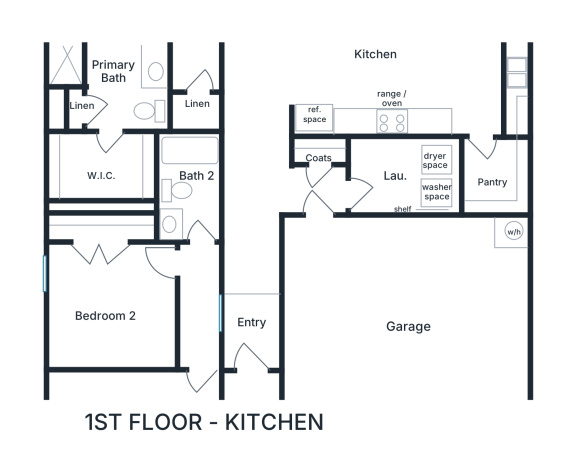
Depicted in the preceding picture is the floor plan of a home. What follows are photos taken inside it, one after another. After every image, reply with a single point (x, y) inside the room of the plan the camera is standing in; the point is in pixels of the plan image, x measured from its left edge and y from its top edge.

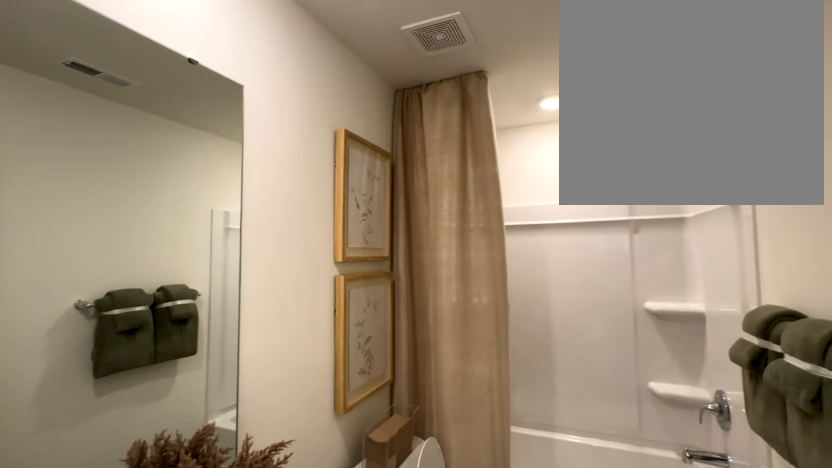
(190, 185)
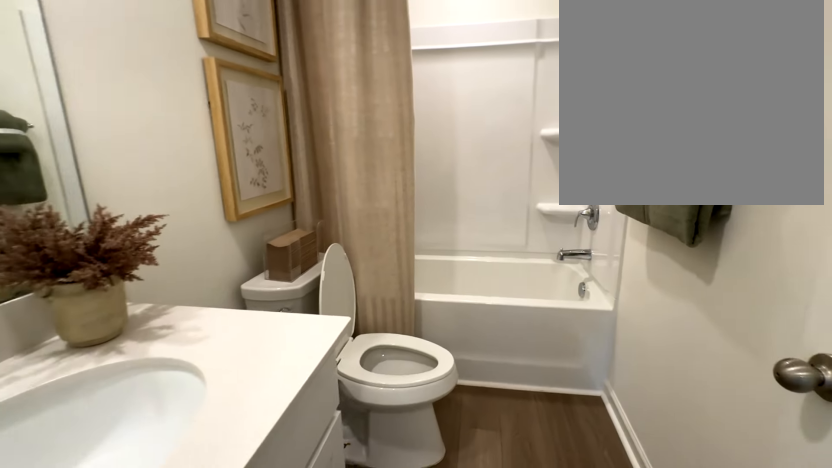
(190, 185)
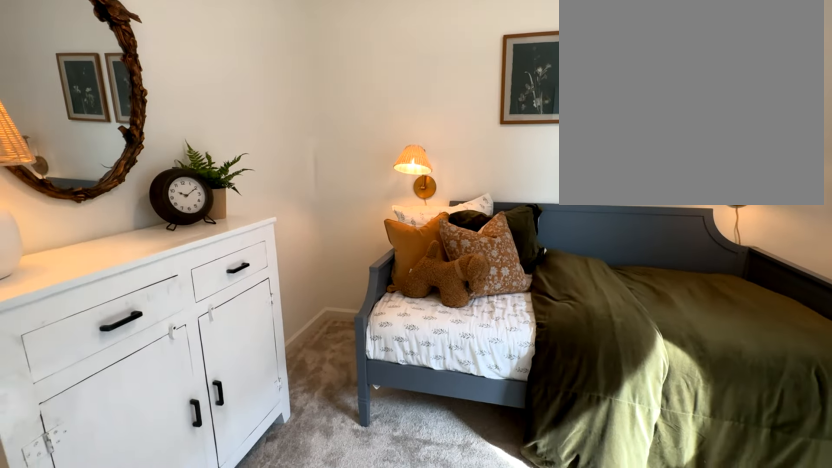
(111, 304)
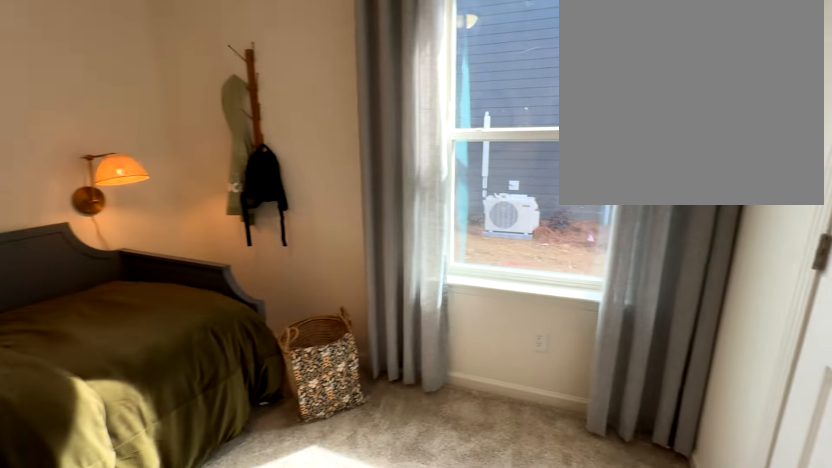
(111, 304)
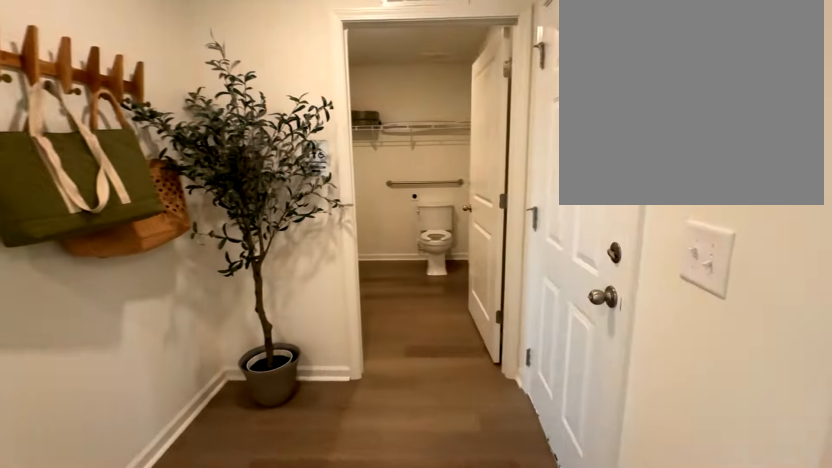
(285, 176)
